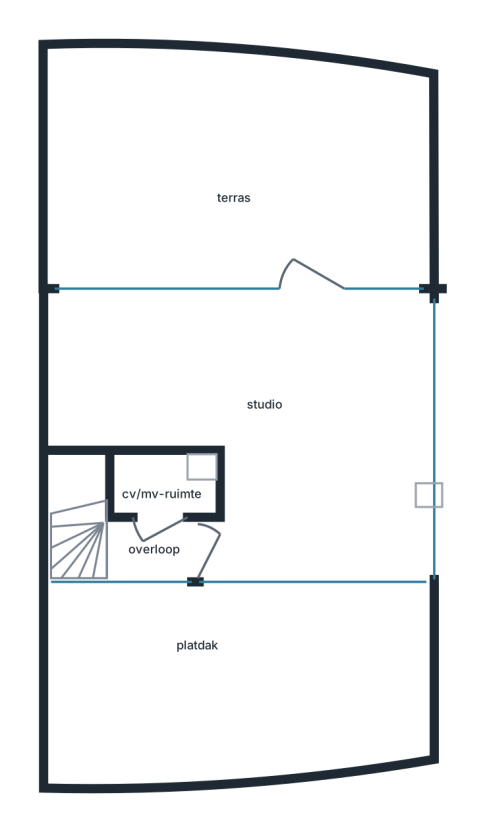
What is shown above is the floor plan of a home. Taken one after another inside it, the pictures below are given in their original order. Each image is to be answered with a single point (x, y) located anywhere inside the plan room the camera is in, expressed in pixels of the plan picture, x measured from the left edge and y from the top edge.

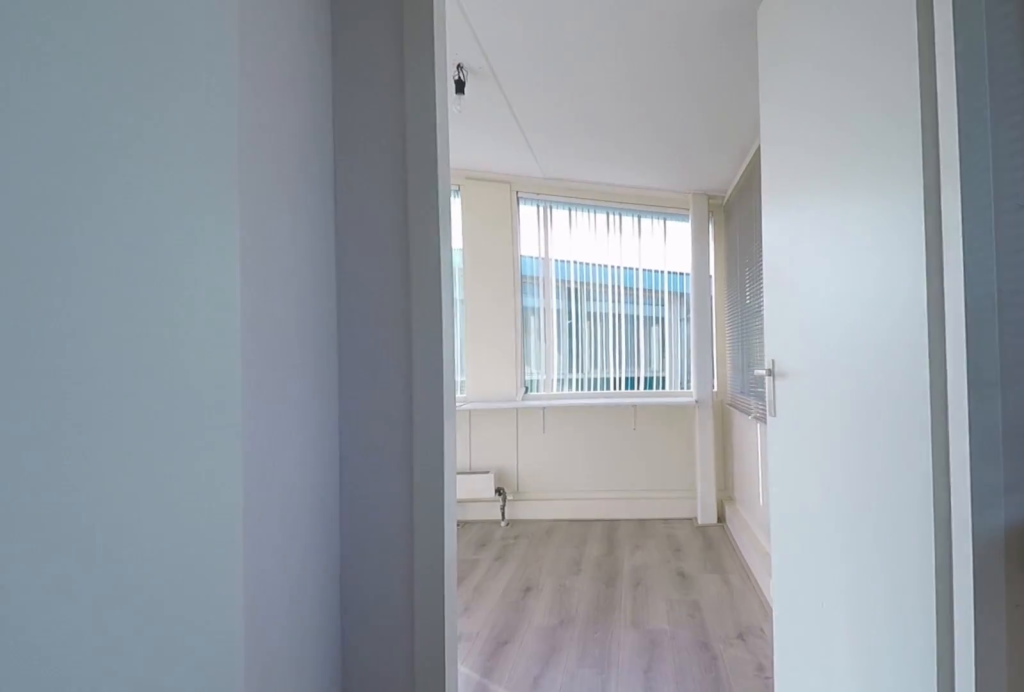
(161, 540)
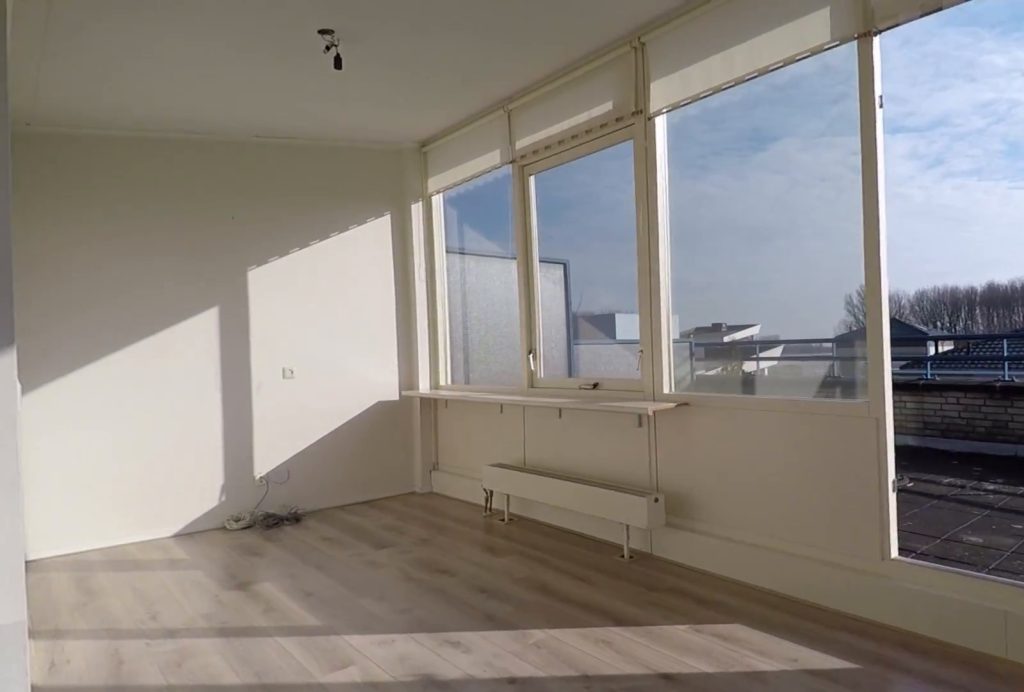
(265, 419)
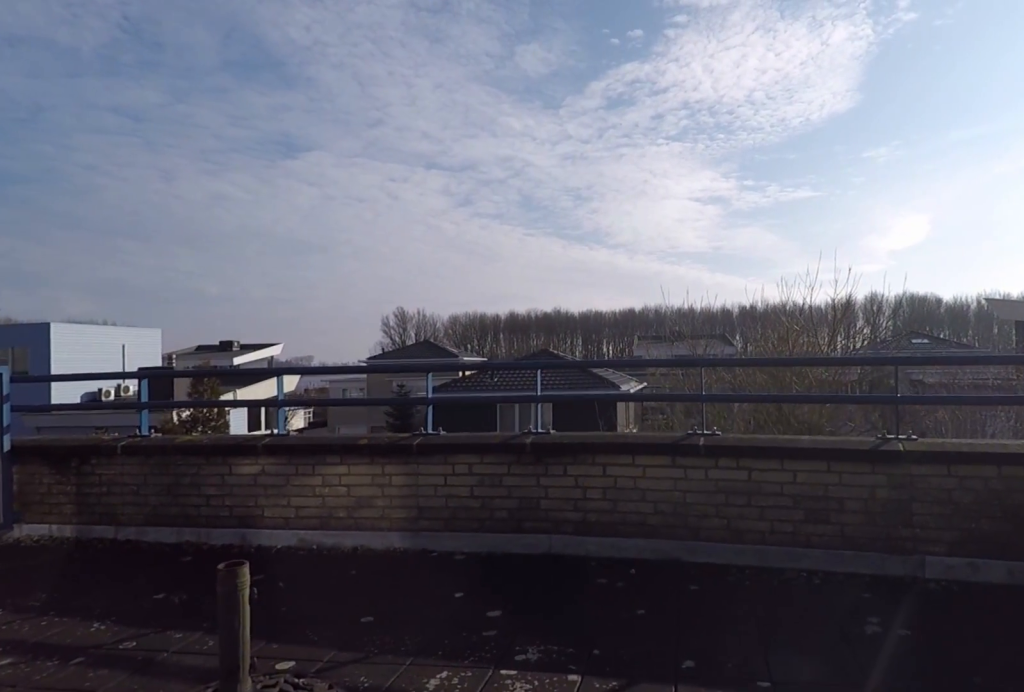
(234, 170)
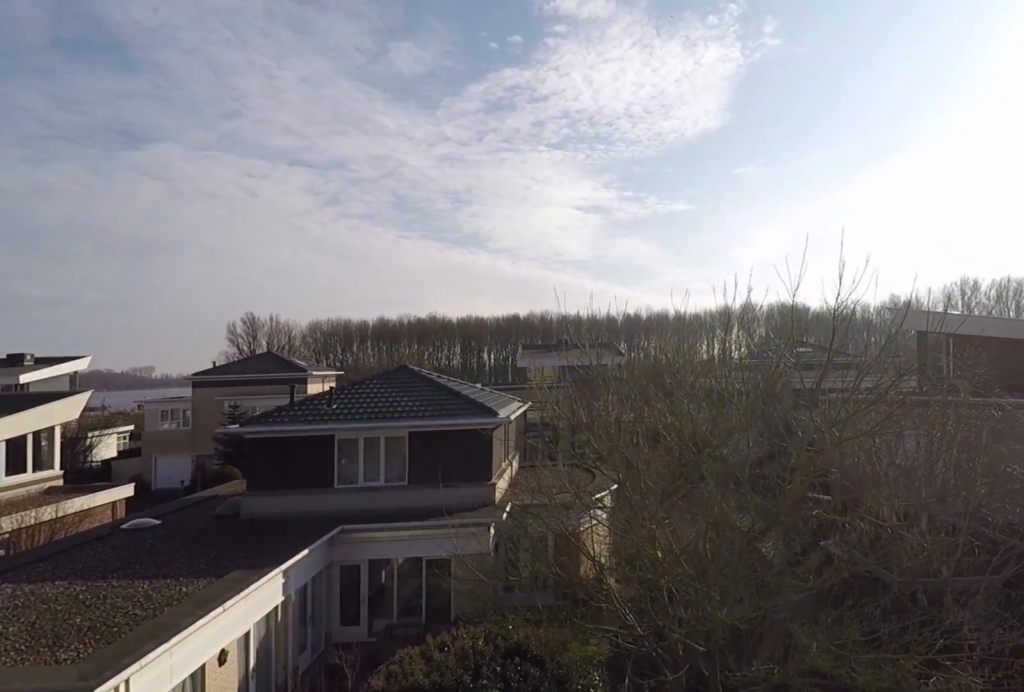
(234, 170)
